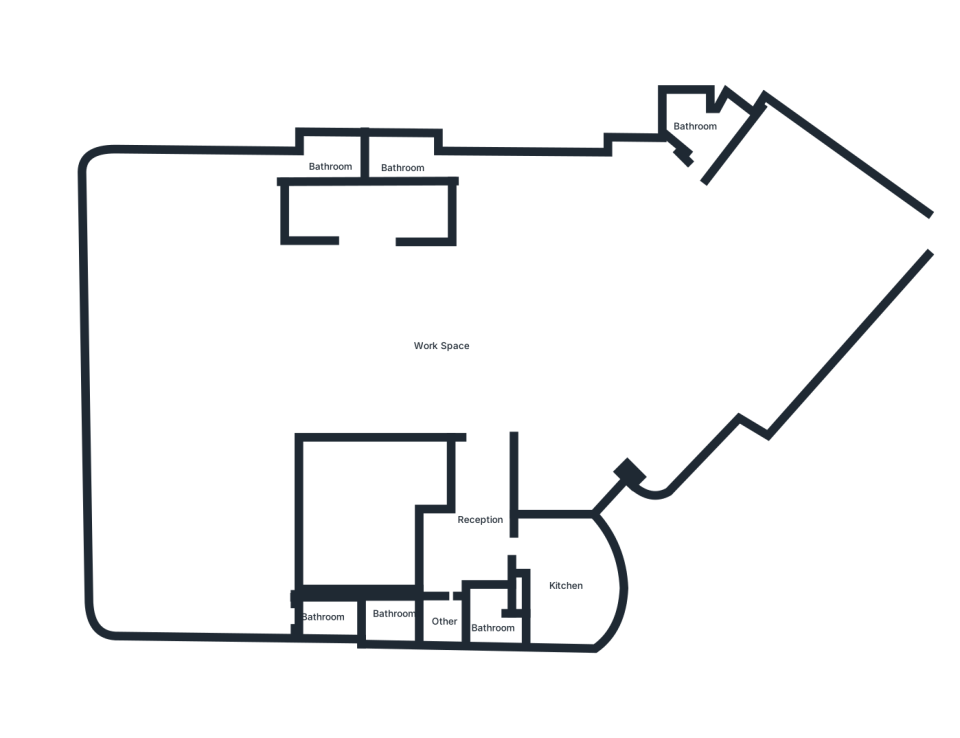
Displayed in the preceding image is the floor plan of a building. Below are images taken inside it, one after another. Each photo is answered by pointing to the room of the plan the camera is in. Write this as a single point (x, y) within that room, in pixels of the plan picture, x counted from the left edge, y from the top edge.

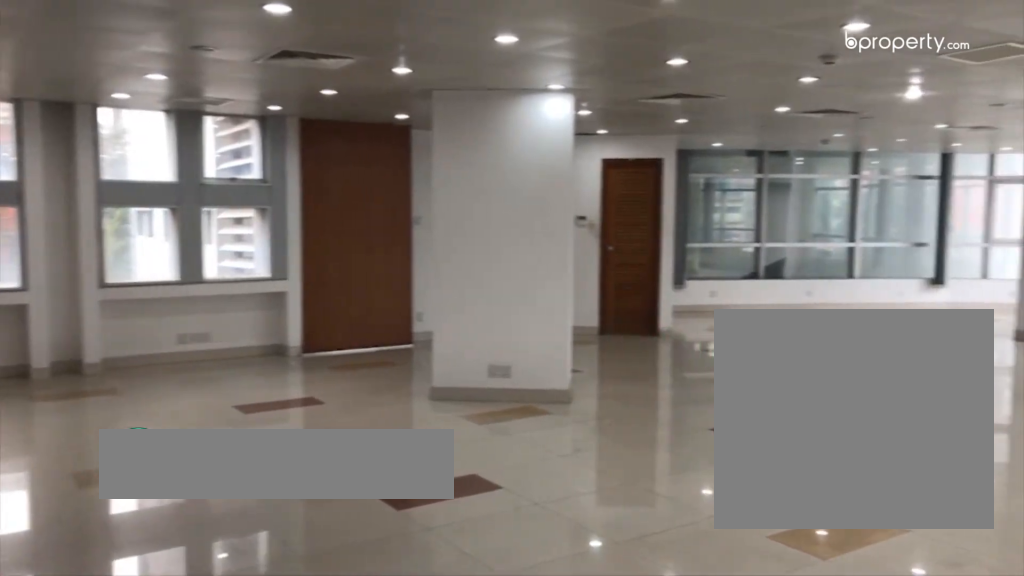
(441, 347)
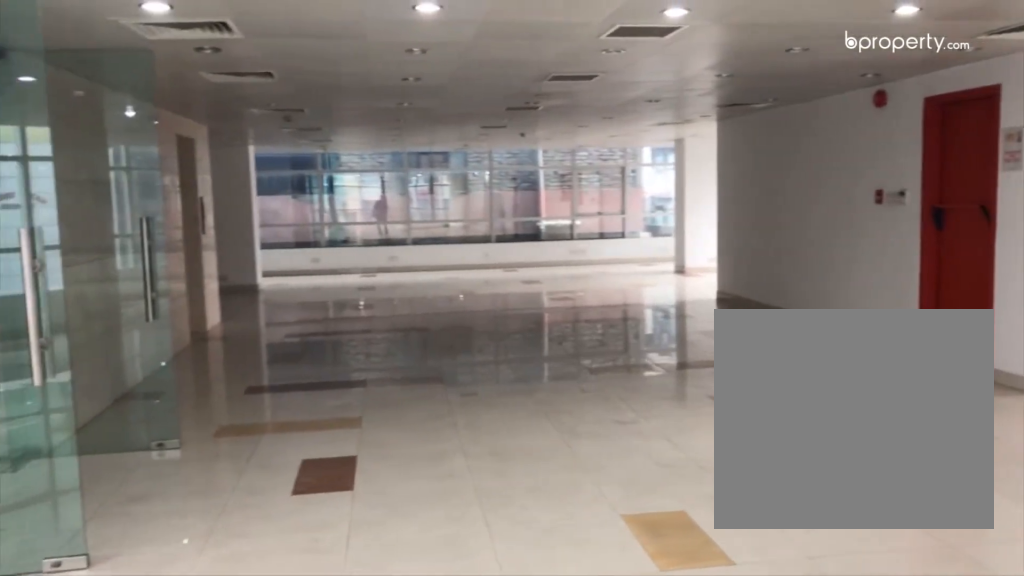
(441, 347)
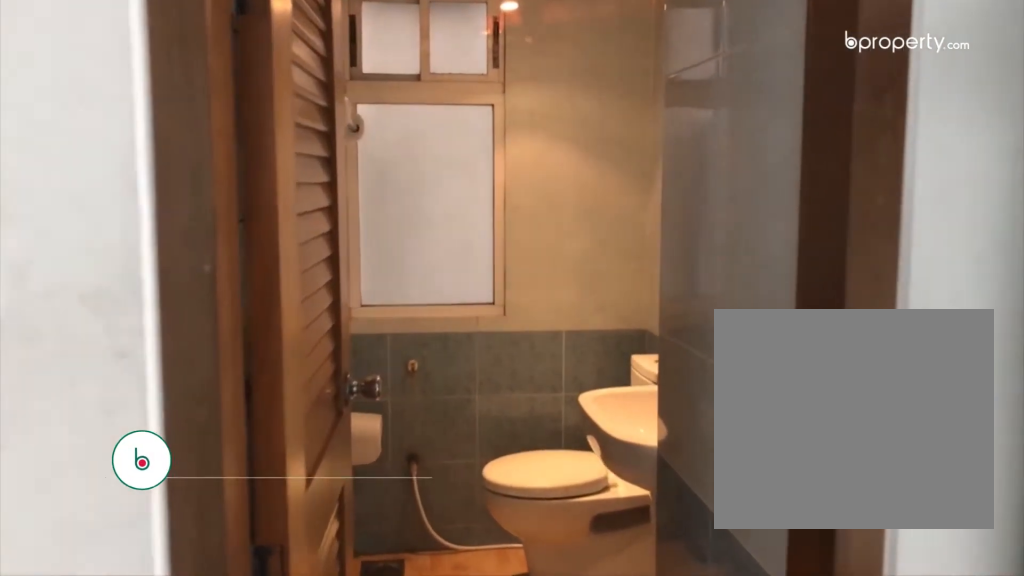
(321, 619)
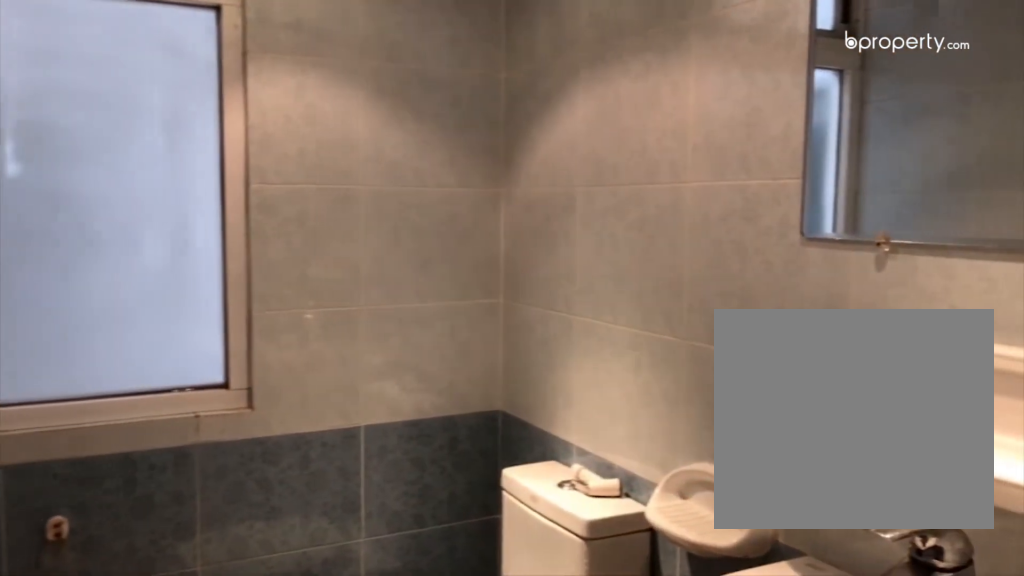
(321, 619)
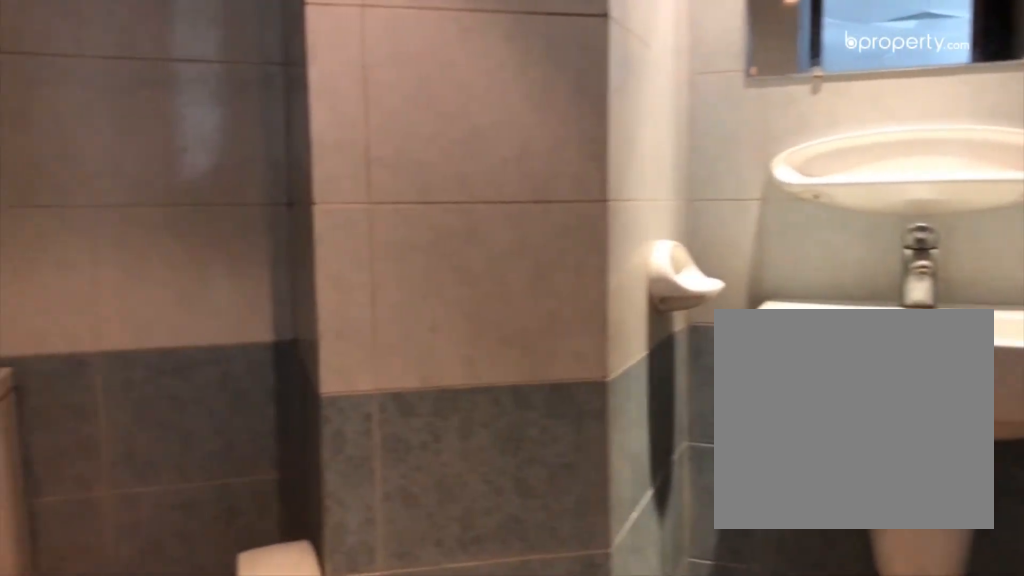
(690, 114)
